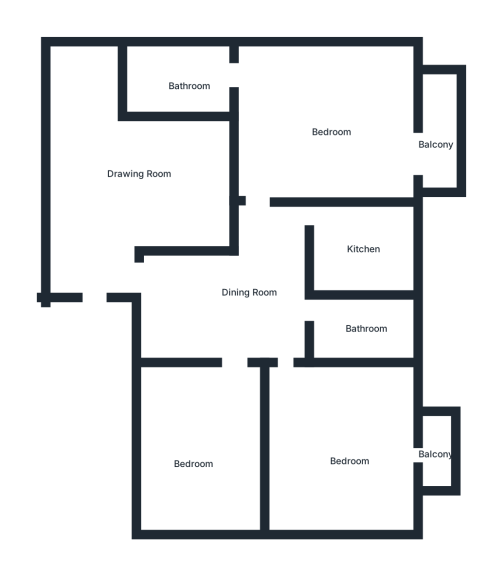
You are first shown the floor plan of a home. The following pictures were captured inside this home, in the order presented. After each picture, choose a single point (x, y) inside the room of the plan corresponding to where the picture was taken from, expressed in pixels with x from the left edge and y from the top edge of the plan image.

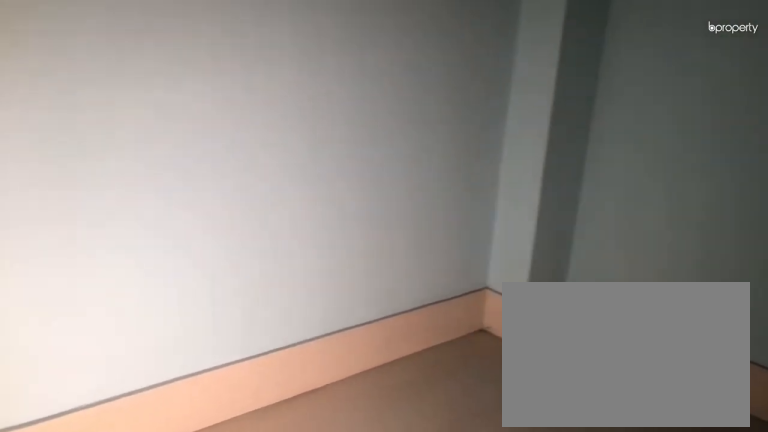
(193, 454)
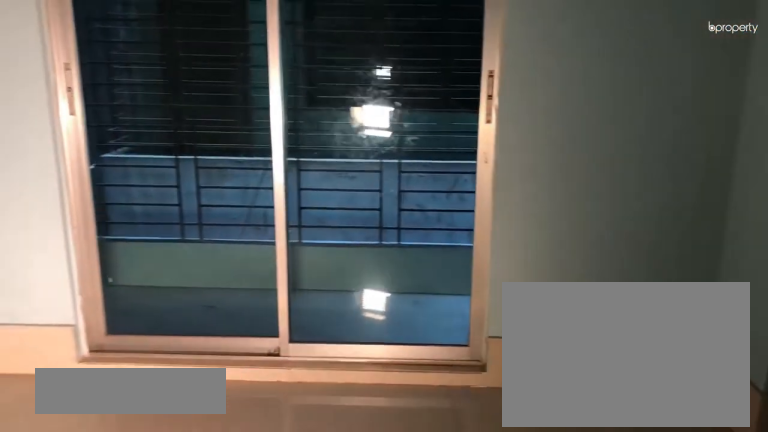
(341, 453)
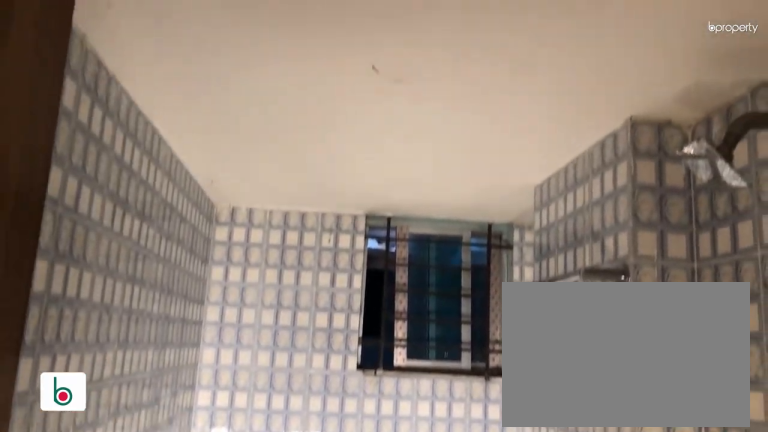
(367, 330)
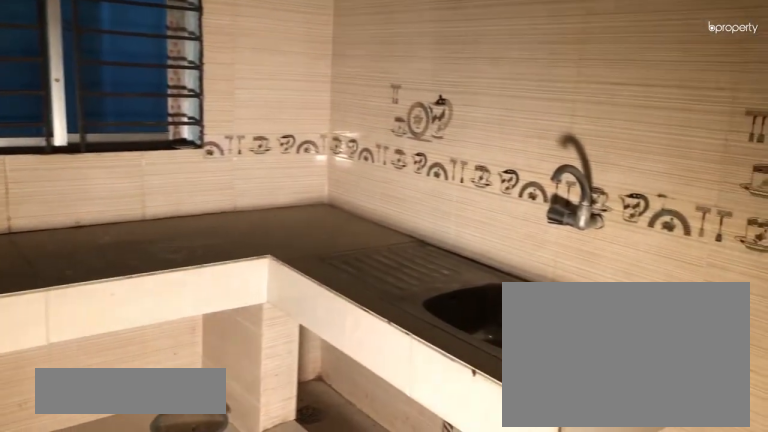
(368, 245)
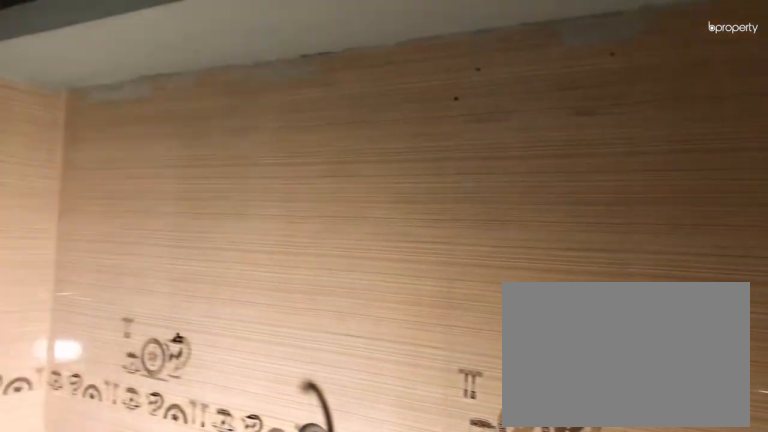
(368, 245)
